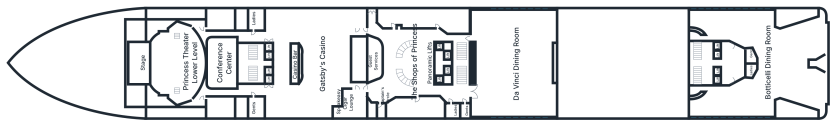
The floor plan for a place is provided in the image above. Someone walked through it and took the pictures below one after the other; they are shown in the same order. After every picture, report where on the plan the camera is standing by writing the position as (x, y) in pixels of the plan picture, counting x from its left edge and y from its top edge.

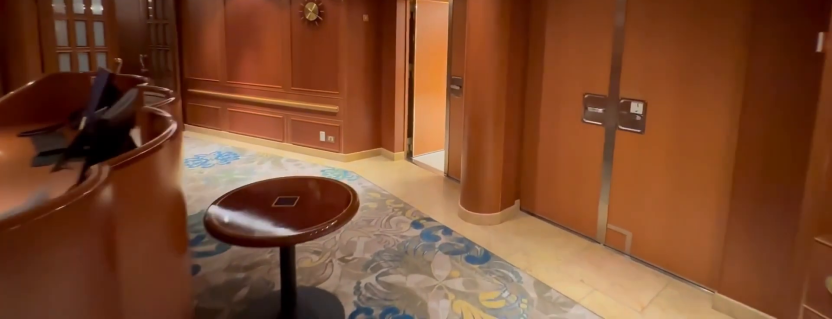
(737, 55)
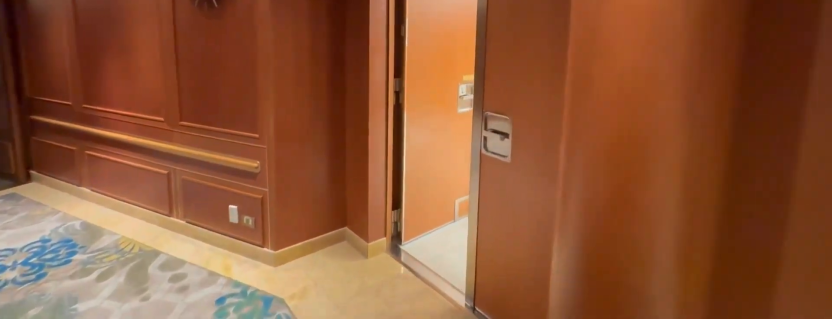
(707, 62)
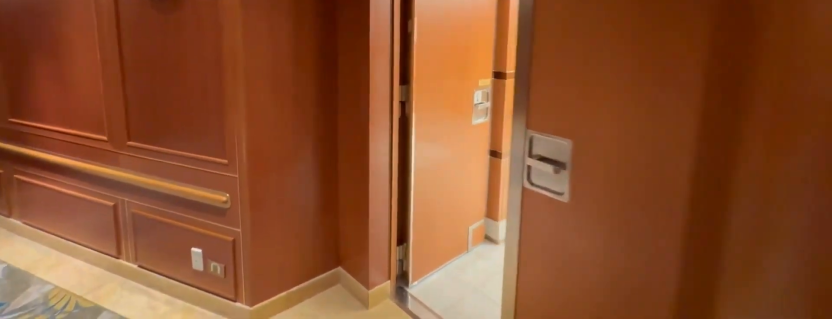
(733, 62)
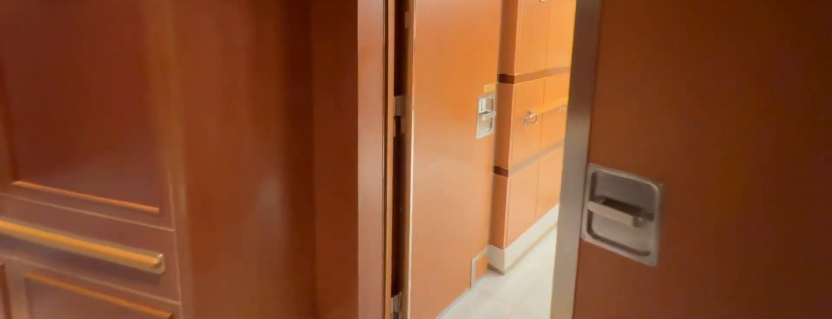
(707, 62)
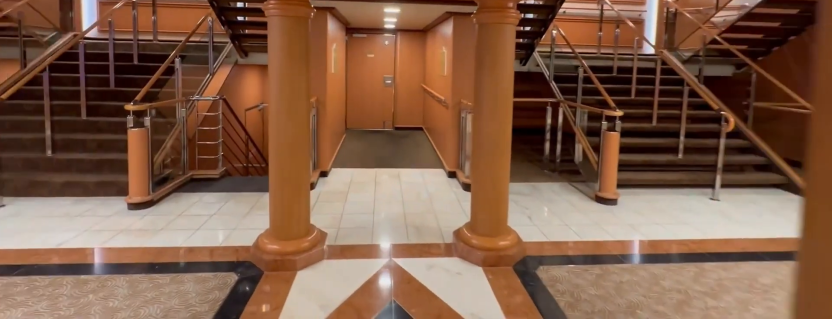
(709, 62)
